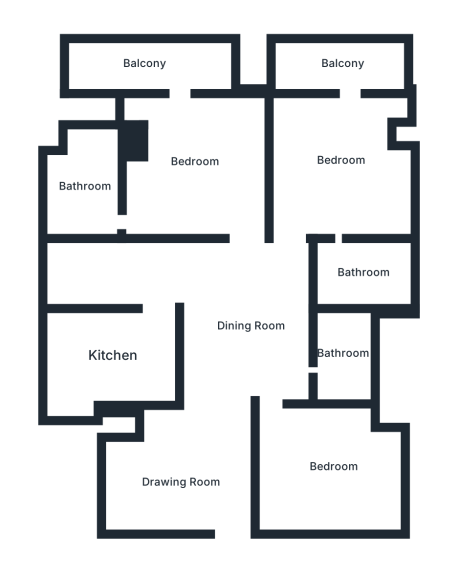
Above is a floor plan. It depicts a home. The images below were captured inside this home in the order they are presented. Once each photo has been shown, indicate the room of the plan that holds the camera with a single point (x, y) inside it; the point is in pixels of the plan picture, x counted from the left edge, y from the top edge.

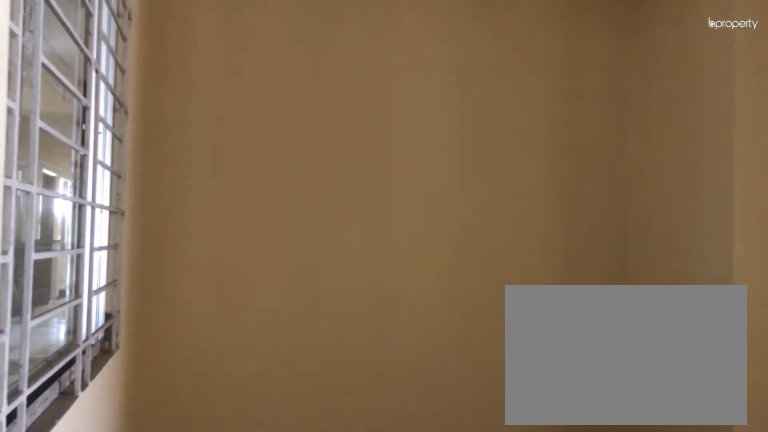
(186, 481)
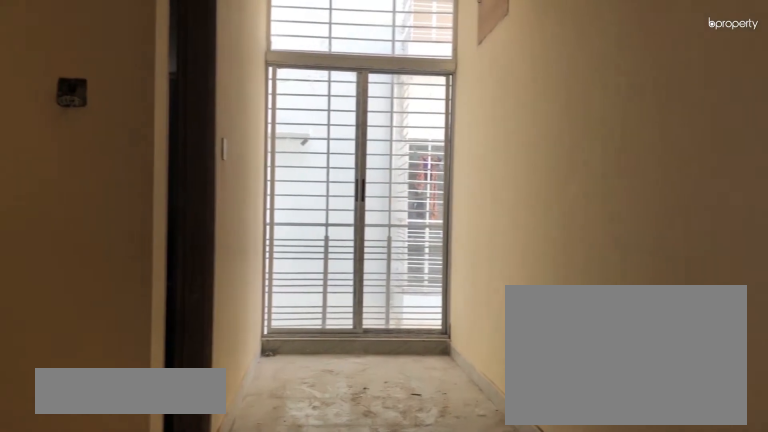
(249, 325)
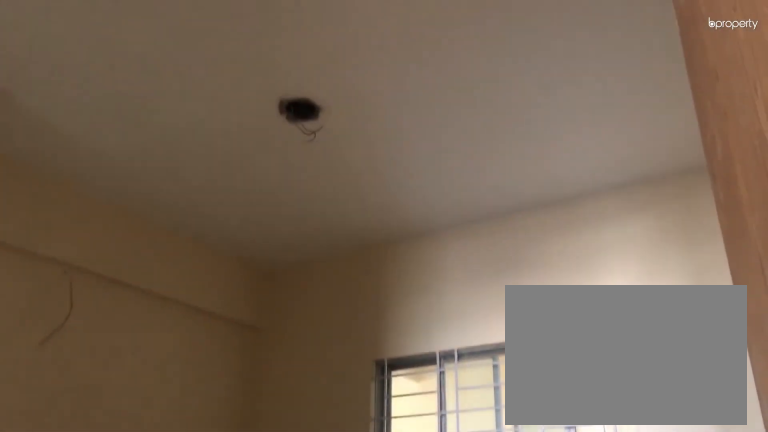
(334, 469)
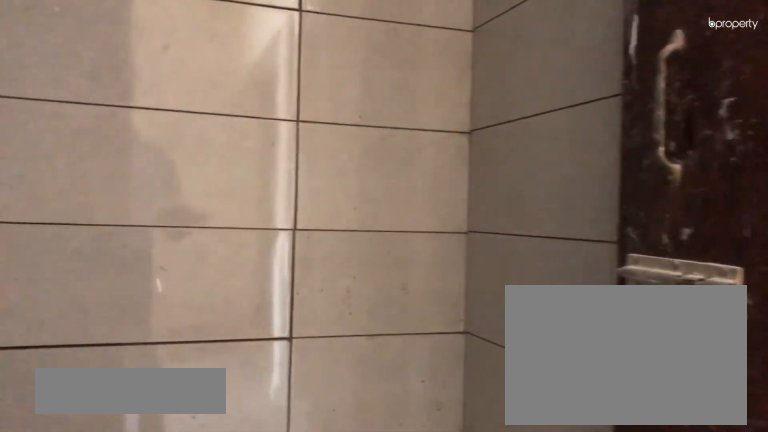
(341, 351)
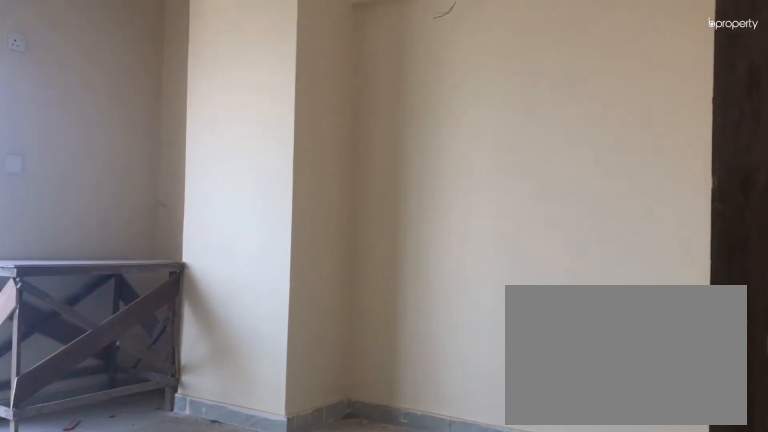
(341, 159)
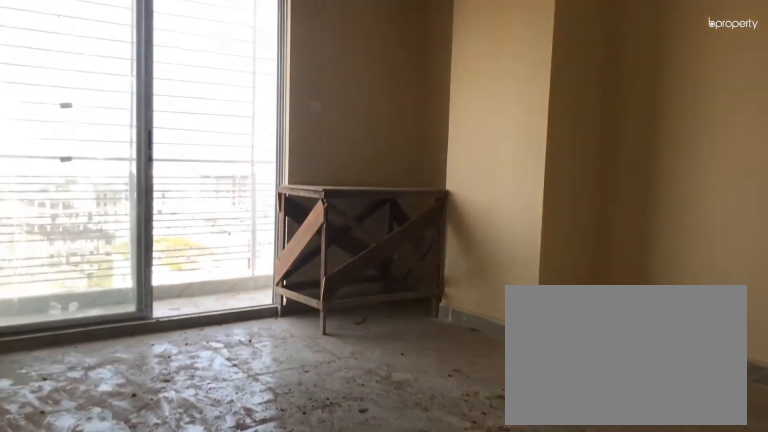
(342, 159)
